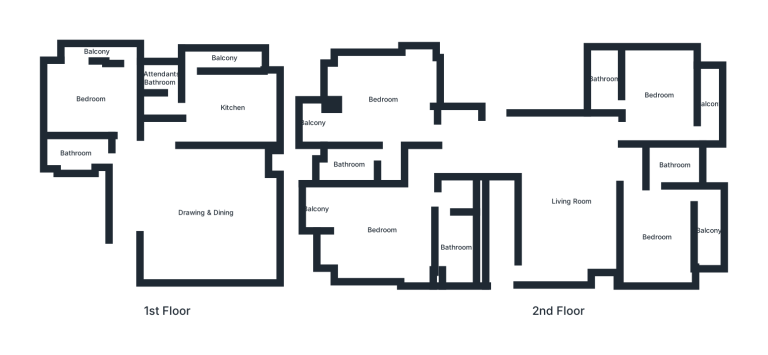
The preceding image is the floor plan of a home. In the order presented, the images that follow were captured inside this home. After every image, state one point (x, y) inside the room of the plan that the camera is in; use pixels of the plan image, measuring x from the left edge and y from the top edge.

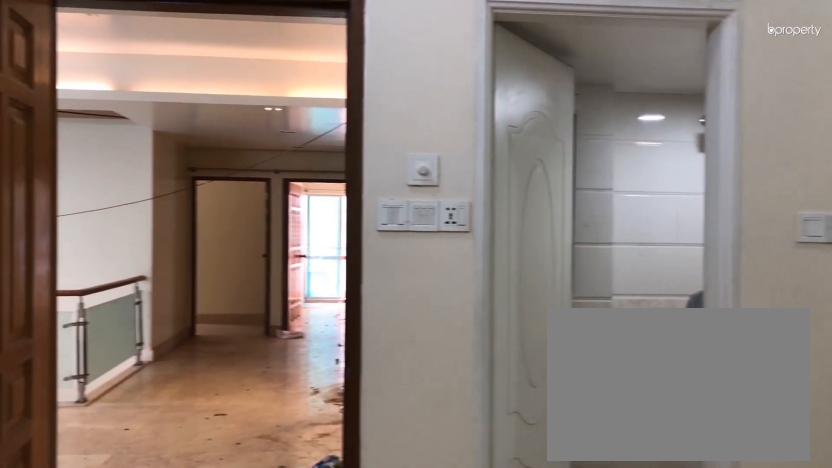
(659, 95)
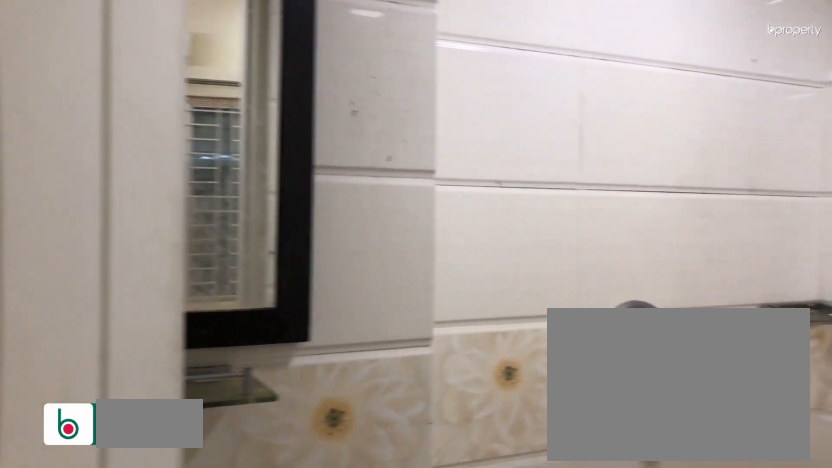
(604, 79)
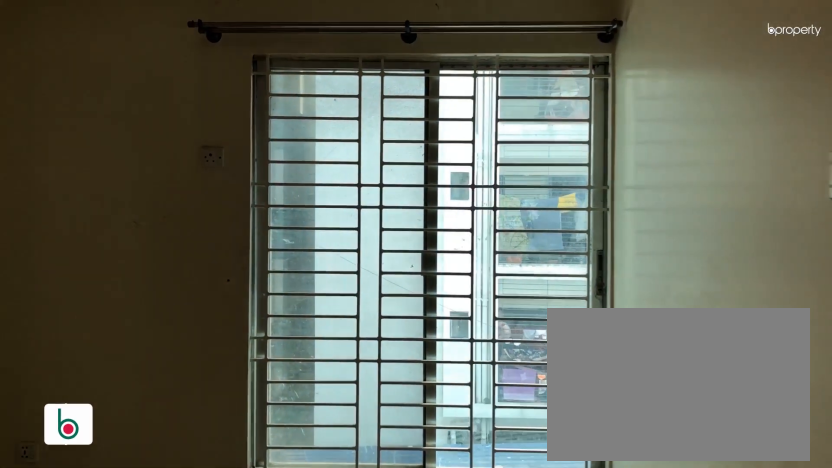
(656, 237)
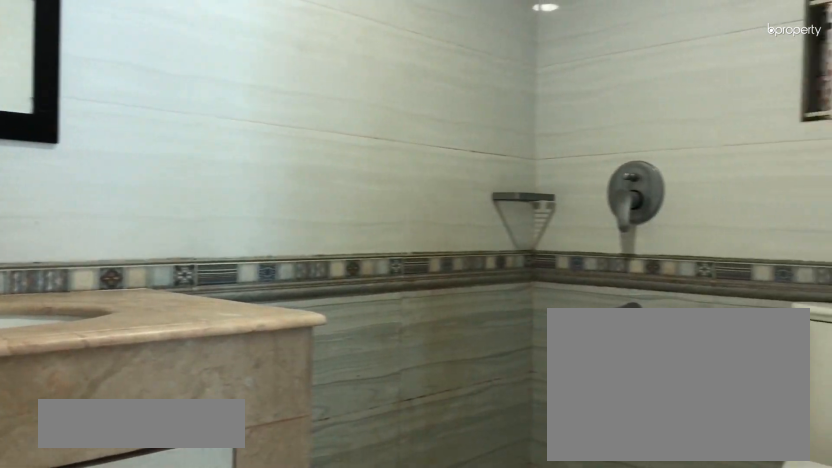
(674, 165)
